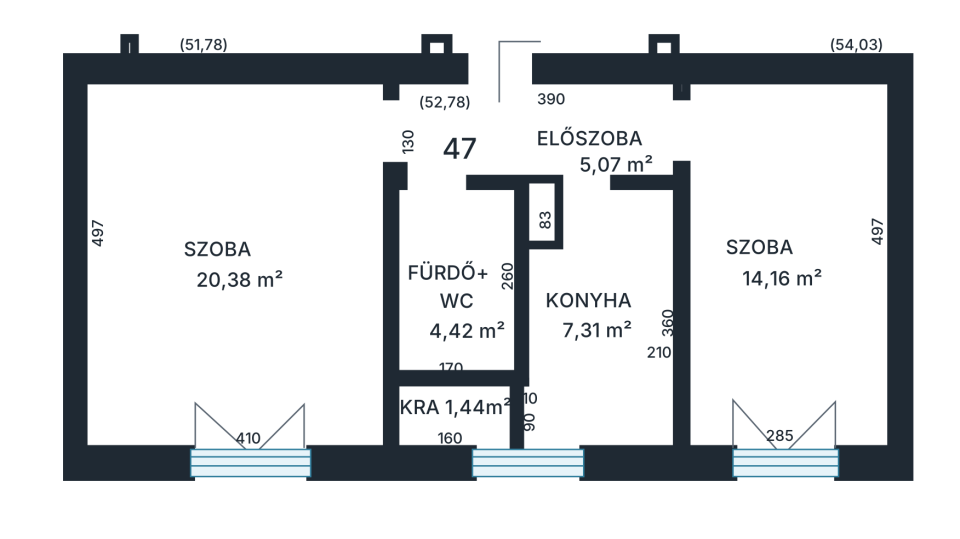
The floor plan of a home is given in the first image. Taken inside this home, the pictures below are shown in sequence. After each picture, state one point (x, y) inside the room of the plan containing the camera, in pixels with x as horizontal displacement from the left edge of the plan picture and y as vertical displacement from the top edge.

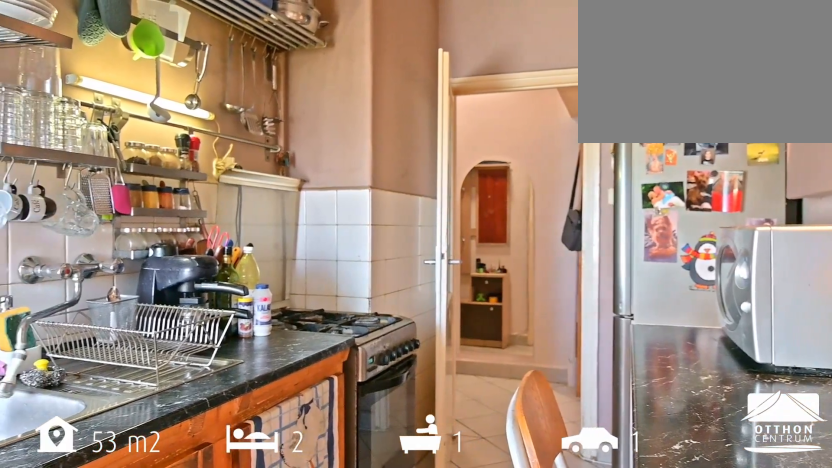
(588, 373)
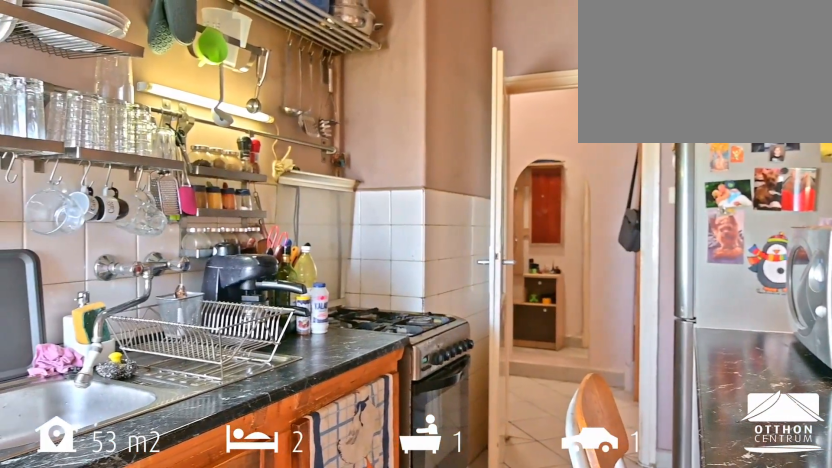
(588, 374)
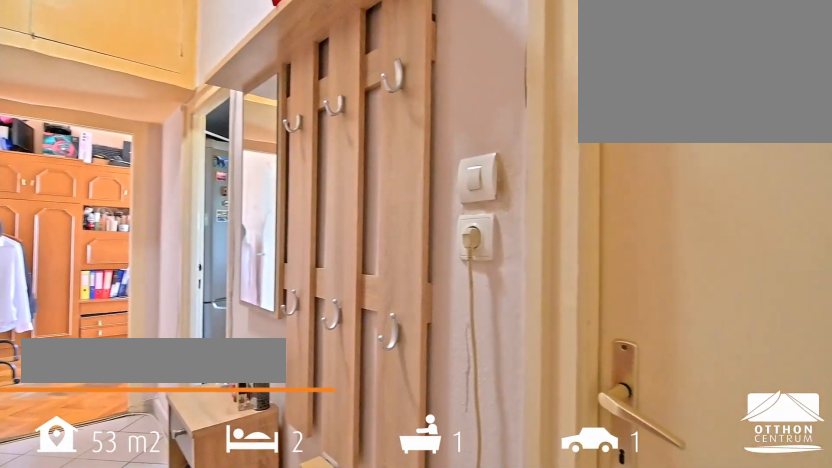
(570, 153)
